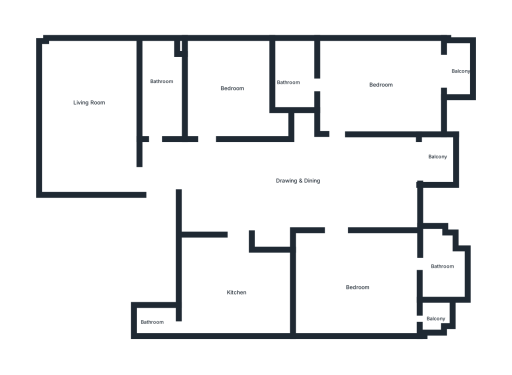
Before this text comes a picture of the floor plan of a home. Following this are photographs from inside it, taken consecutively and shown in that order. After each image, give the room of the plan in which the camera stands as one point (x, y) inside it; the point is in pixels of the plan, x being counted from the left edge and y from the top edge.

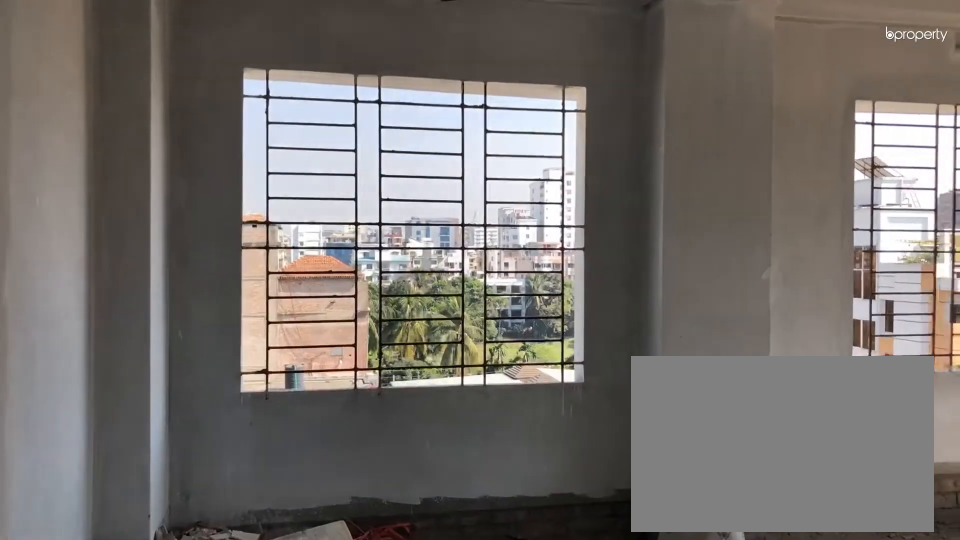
(127, 175)
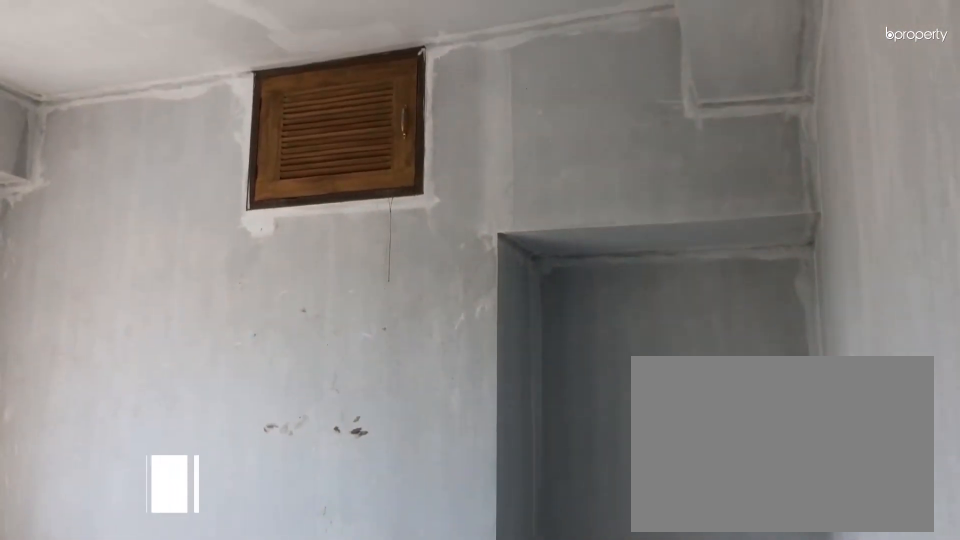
(240, 89)
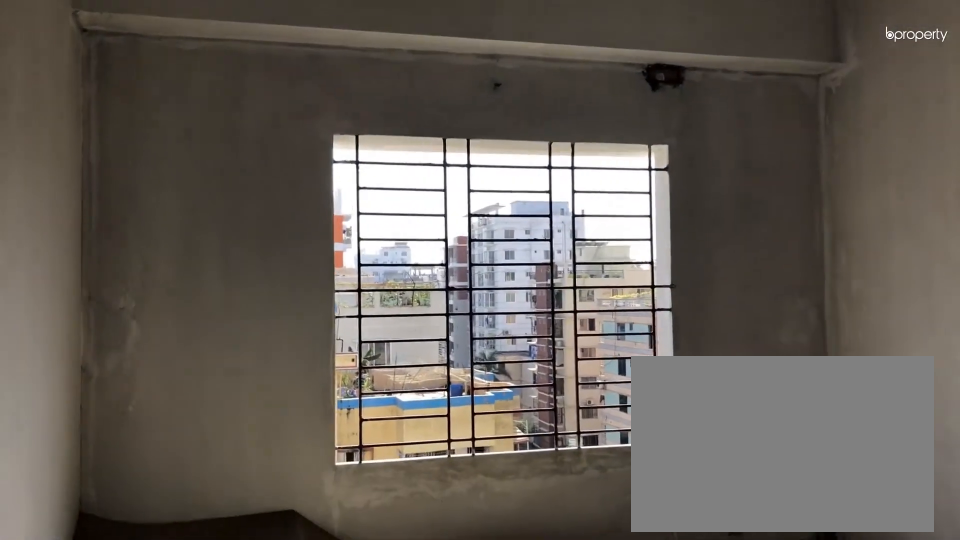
(240, 89)
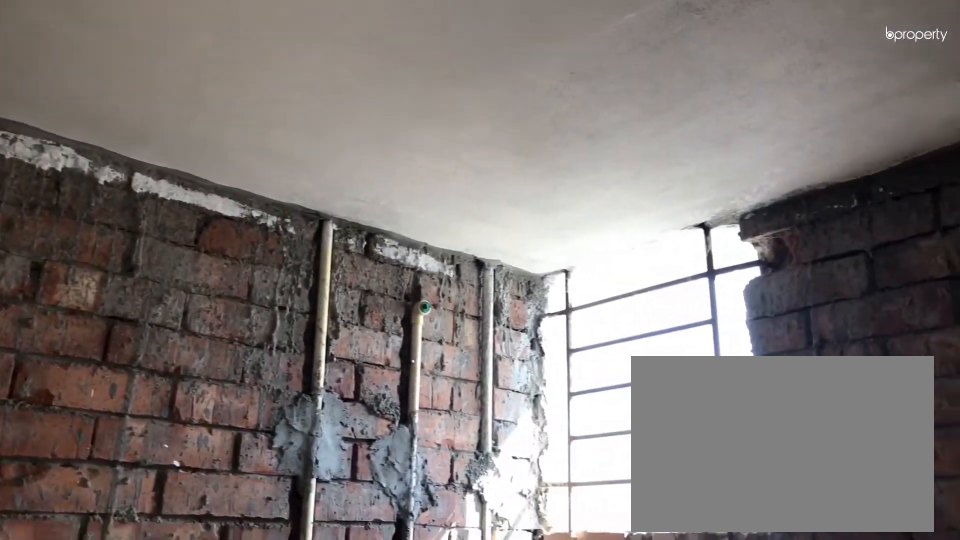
(293, 77)
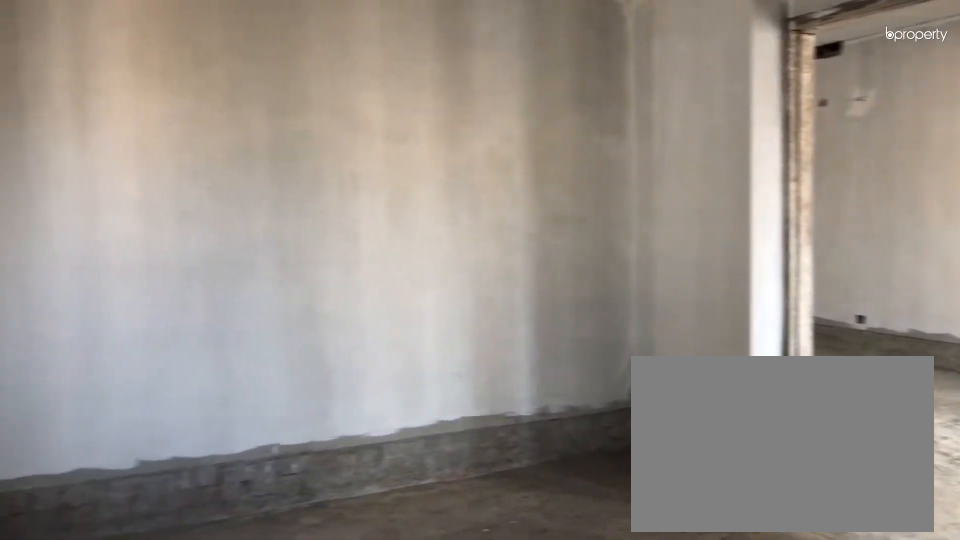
(357, 289)
